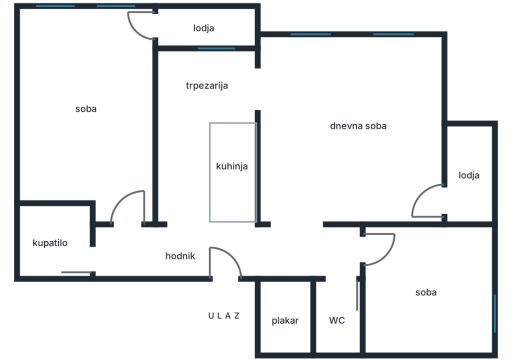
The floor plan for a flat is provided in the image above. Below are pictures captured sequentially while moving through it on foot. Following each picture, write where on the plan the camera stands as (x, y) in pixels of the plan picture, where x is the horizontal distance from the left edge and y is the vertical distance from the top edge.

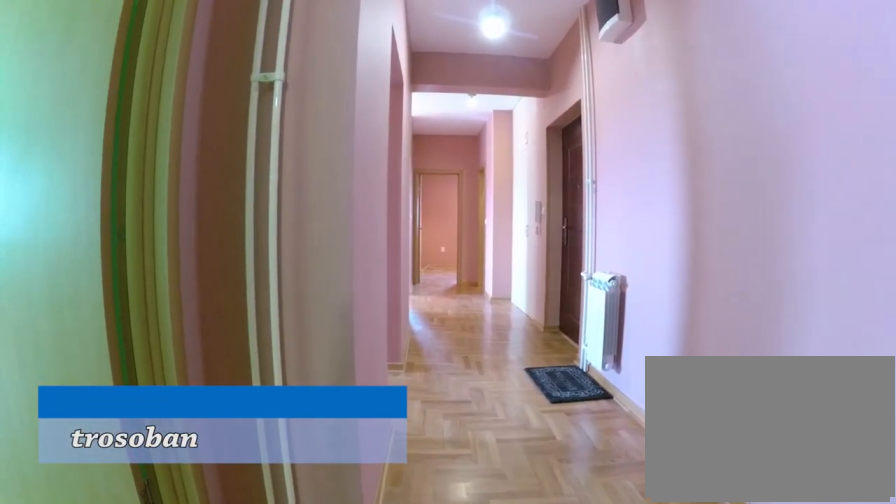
(85, 251)
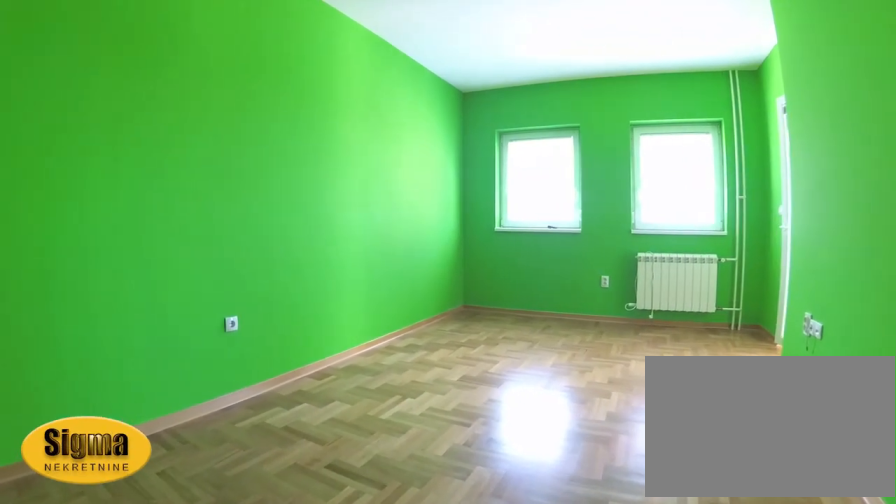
(111, 193)
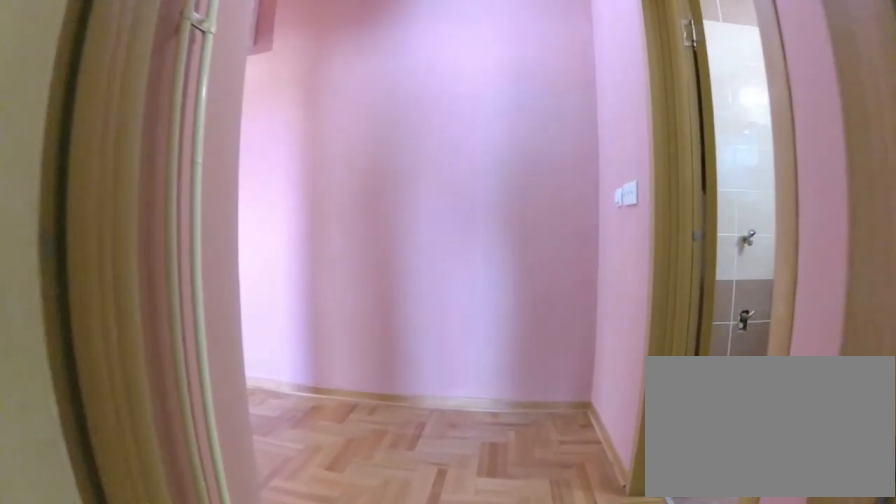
(127, 198)
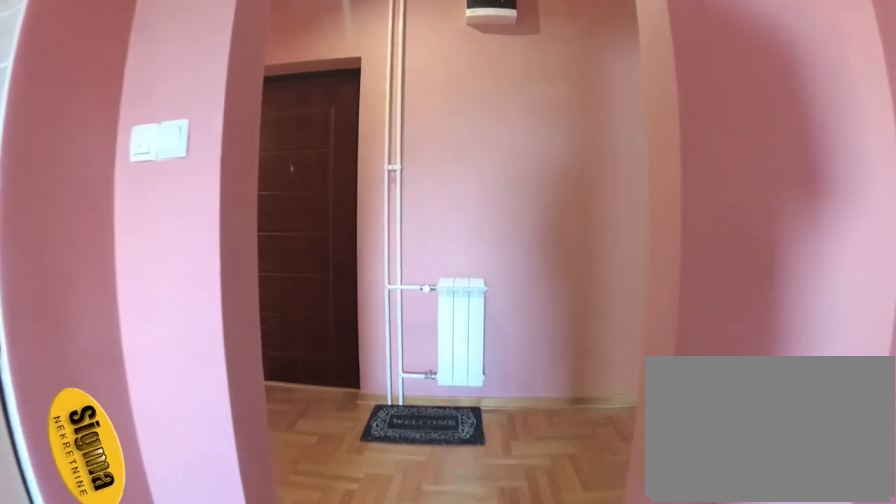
(183, 181)
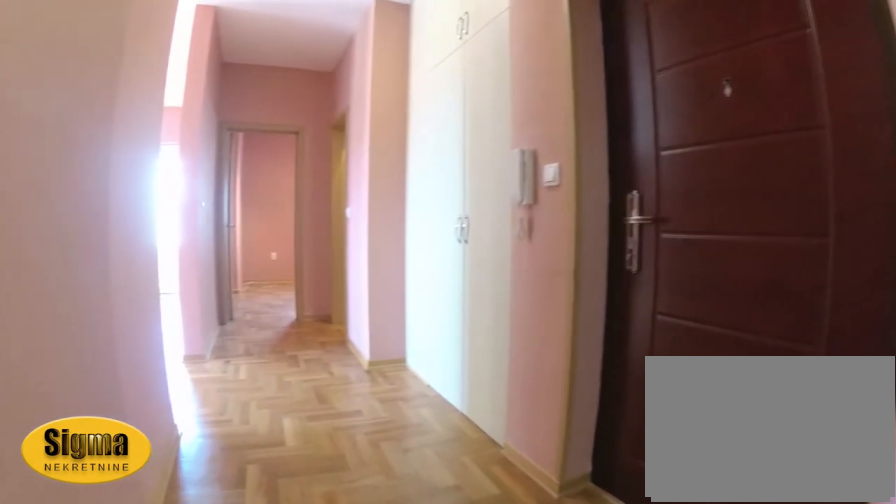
(175, 243)
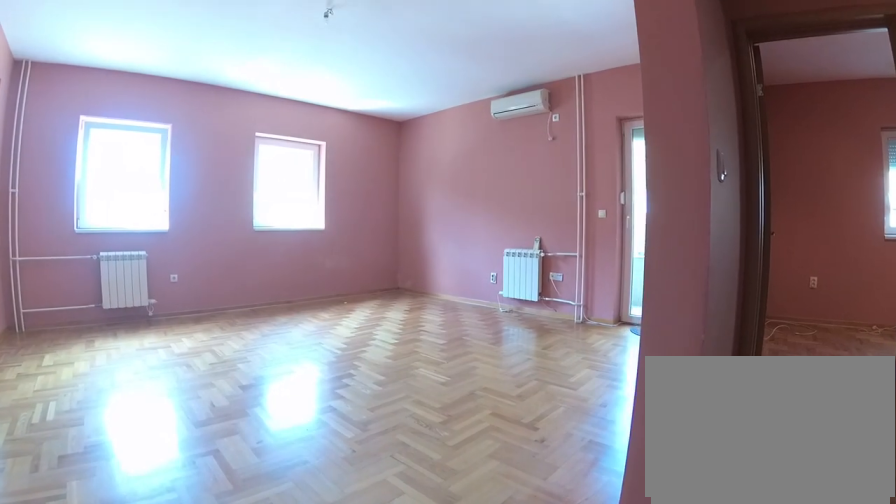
(281, 252)
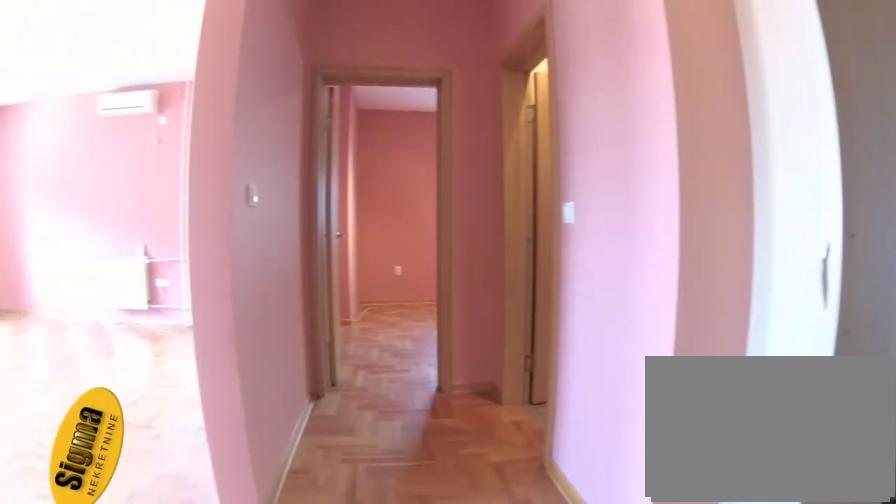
(262, 254)
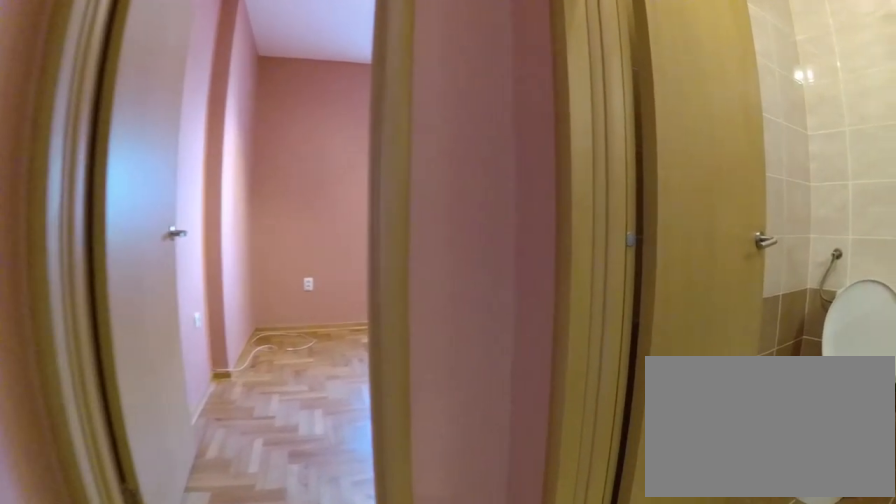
(308, 258)
